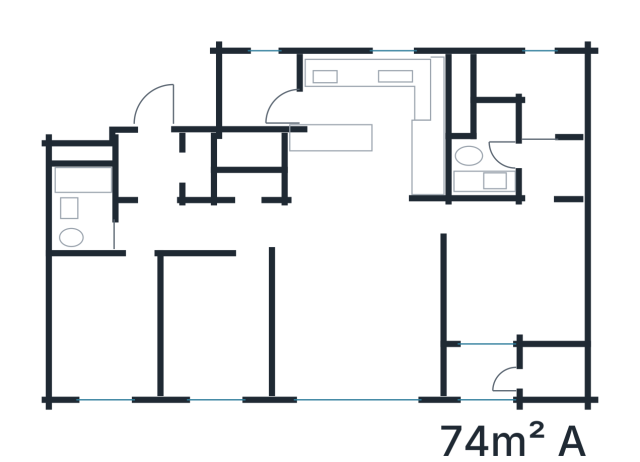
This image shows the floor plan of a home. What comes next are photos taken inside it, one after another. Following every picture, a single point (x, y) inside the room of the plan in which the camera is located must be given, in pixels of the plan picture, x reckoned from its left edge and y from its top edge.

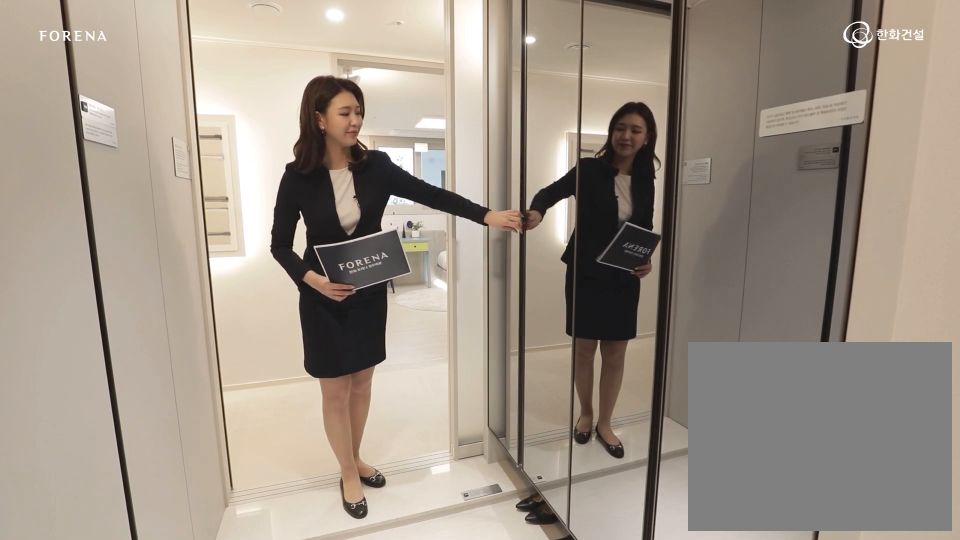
(156, 164)
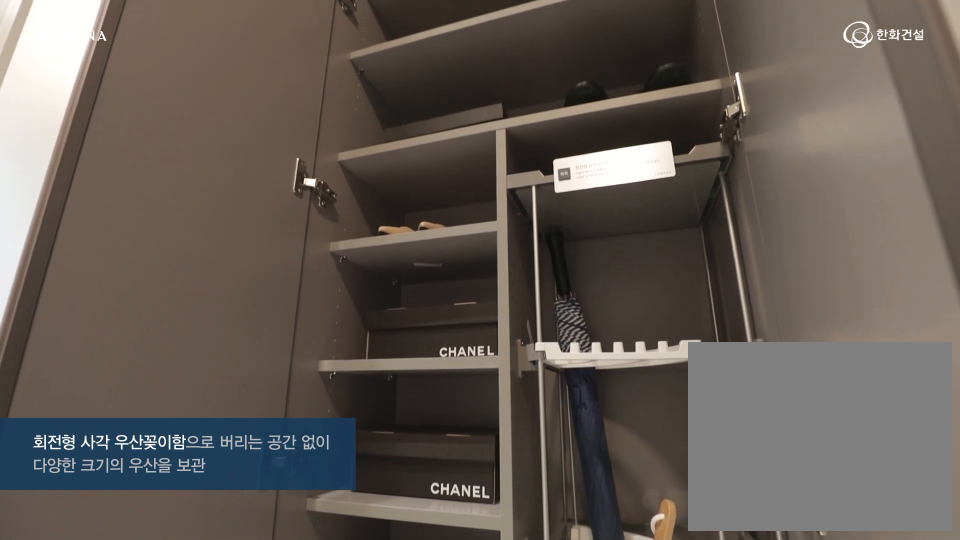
(156, 164)
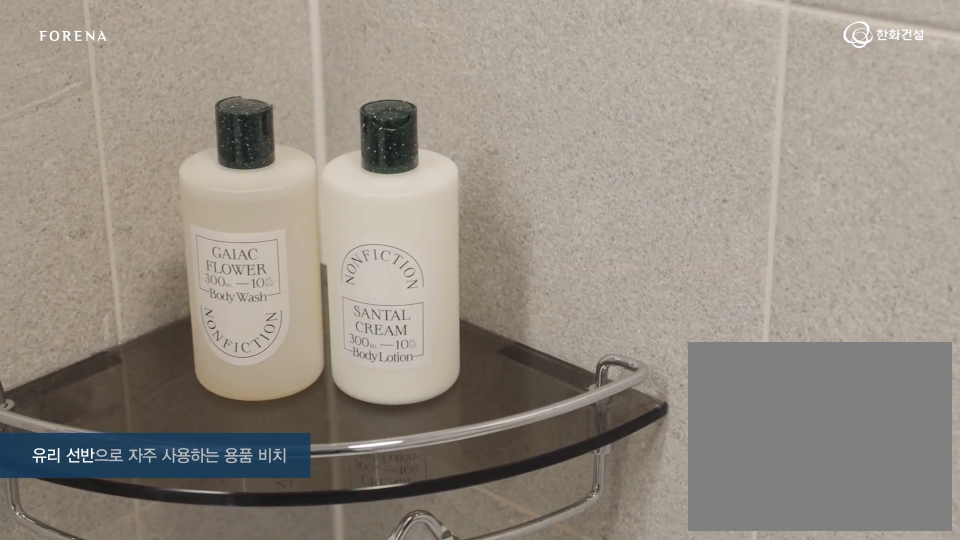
(107, 231)
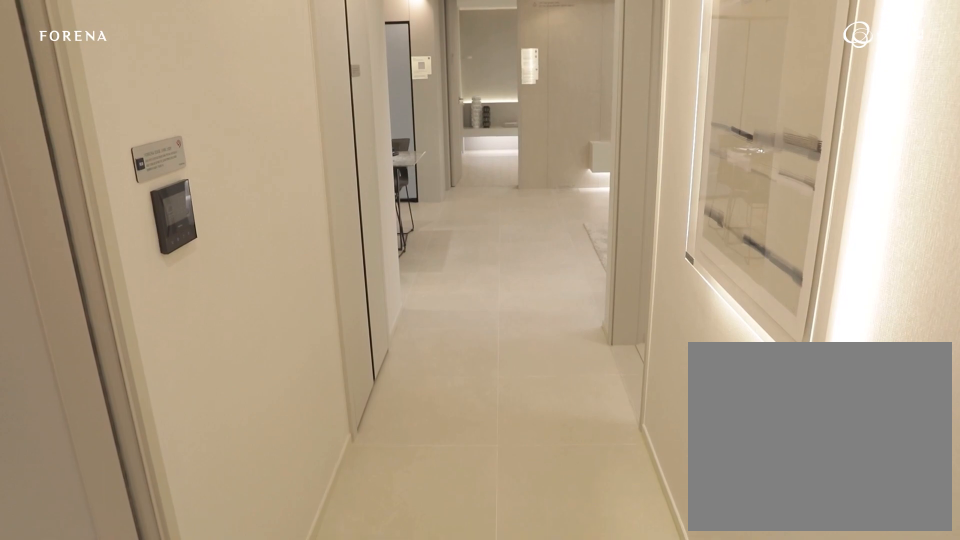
(228, 227)
